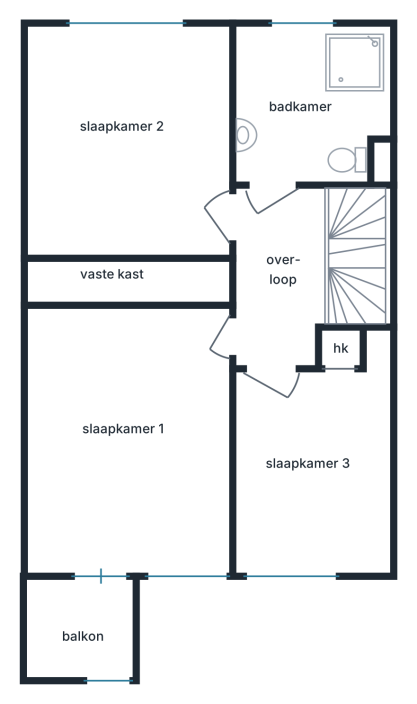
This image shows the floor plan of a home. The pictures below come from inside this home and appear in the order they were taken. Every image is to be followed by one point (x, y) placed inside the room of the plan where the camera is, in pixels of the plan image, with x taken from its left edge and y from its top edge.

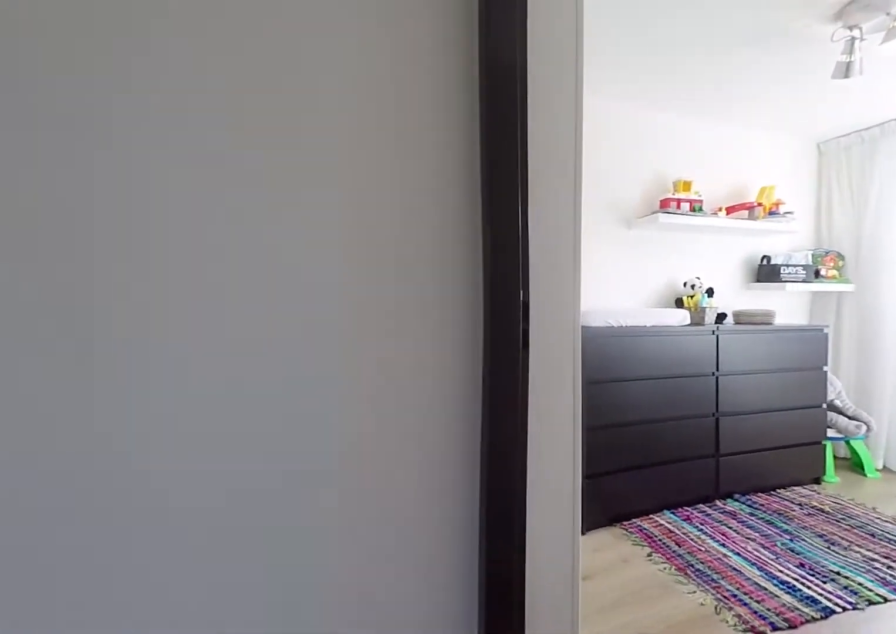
(280, 275)
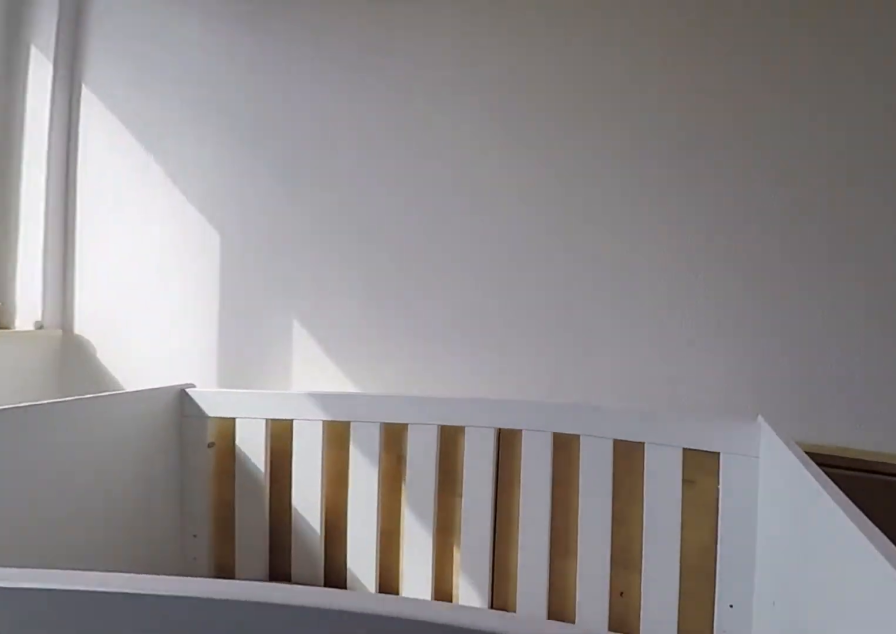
(313, 469)
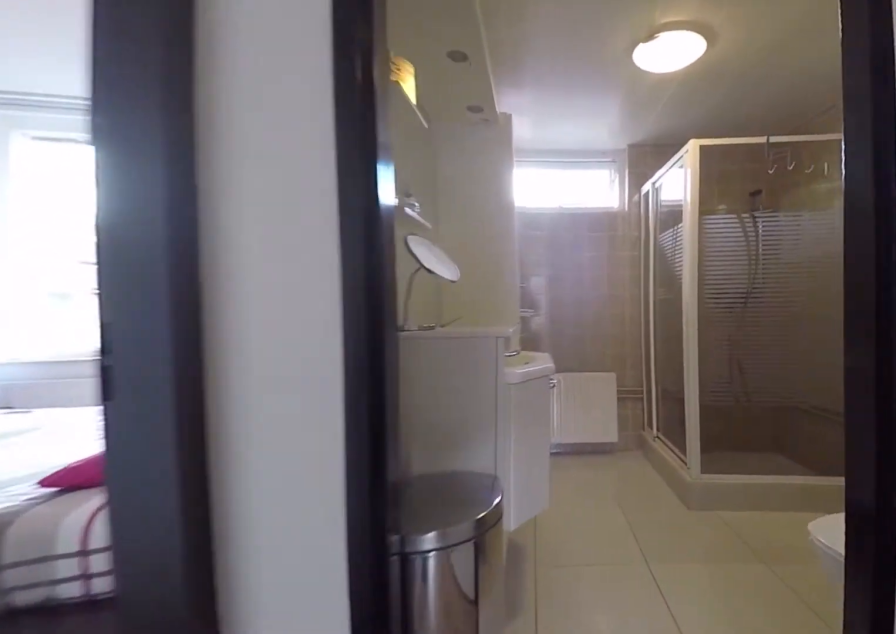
(280, 275)
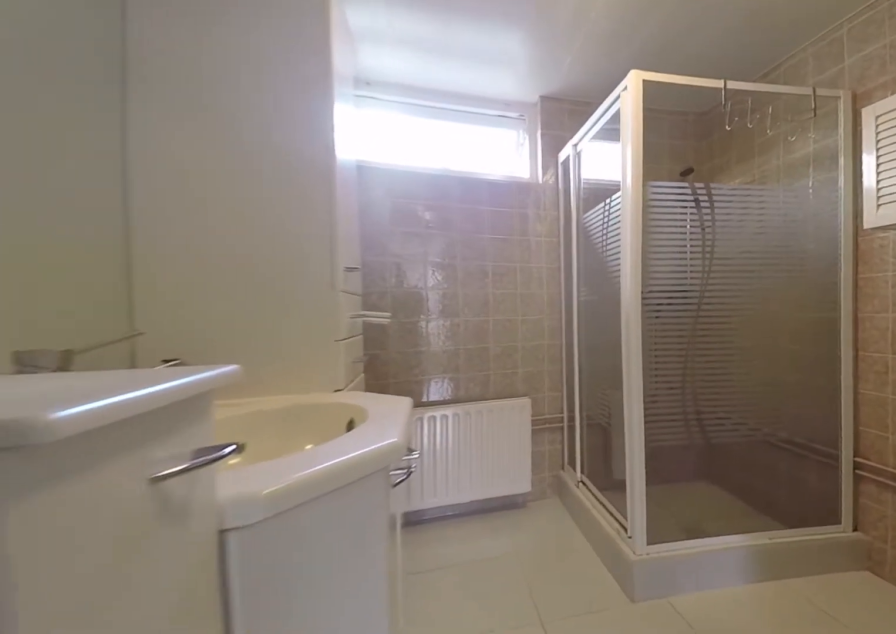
(309, 105)
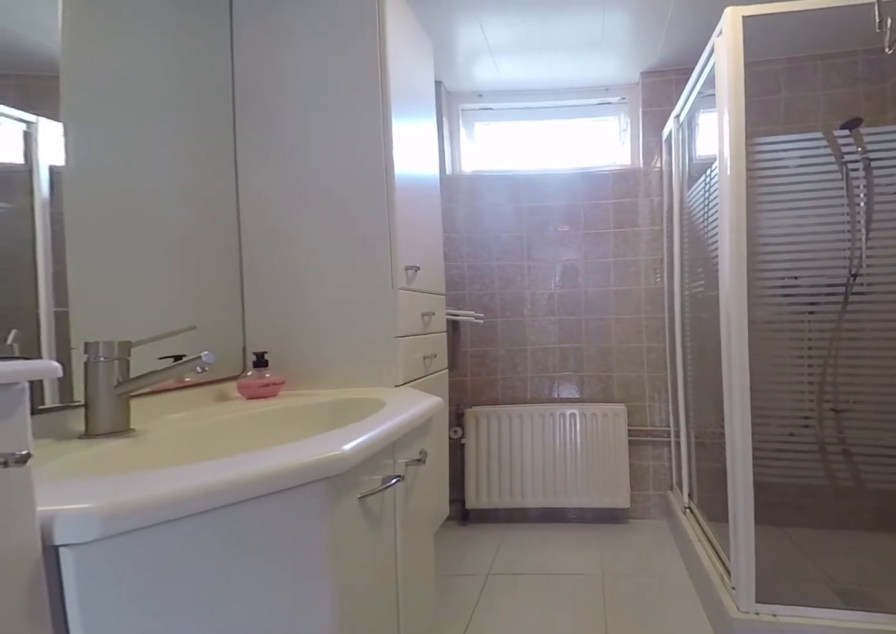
(309, 105)
